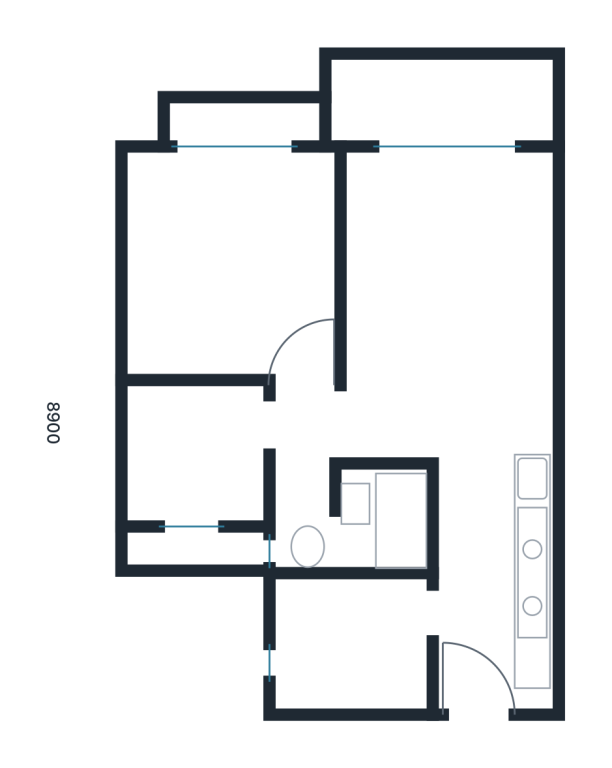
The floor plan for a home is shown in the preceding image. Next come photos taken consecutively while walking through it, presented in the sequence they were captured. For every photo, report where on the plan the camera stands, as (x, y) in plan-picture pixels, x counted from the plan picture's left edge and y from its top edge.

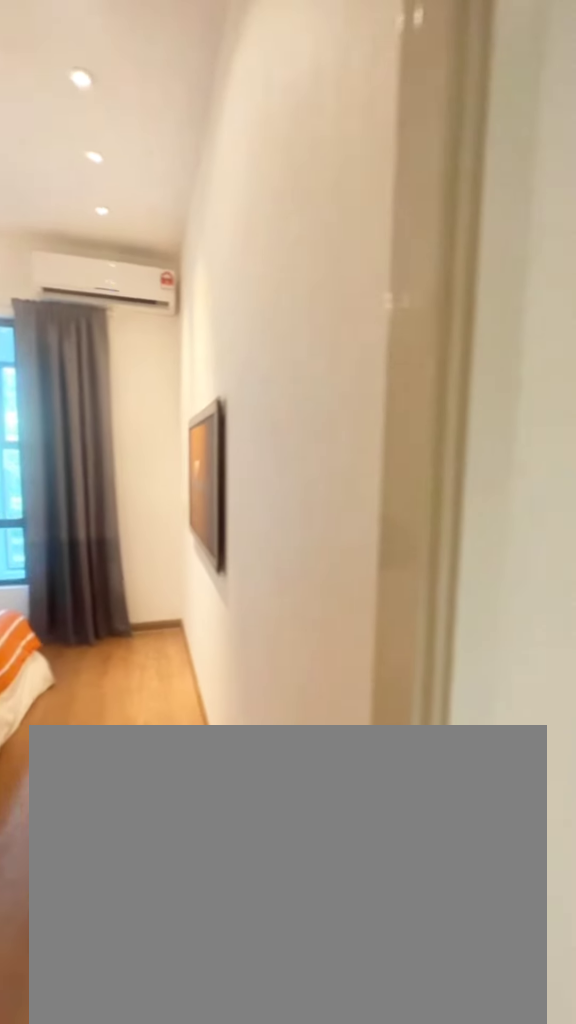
(299, 400)
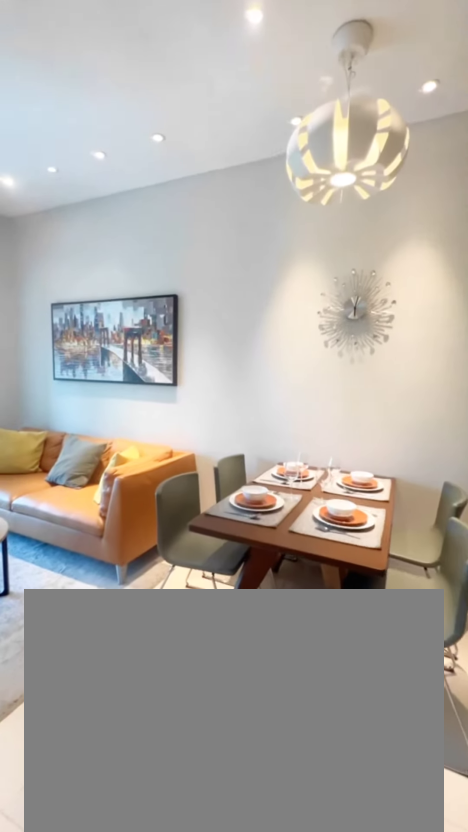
(330, 429)
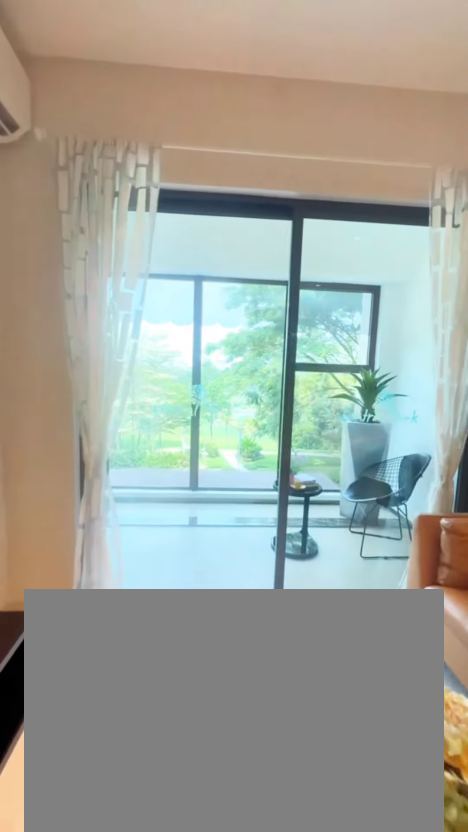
(427, 330)
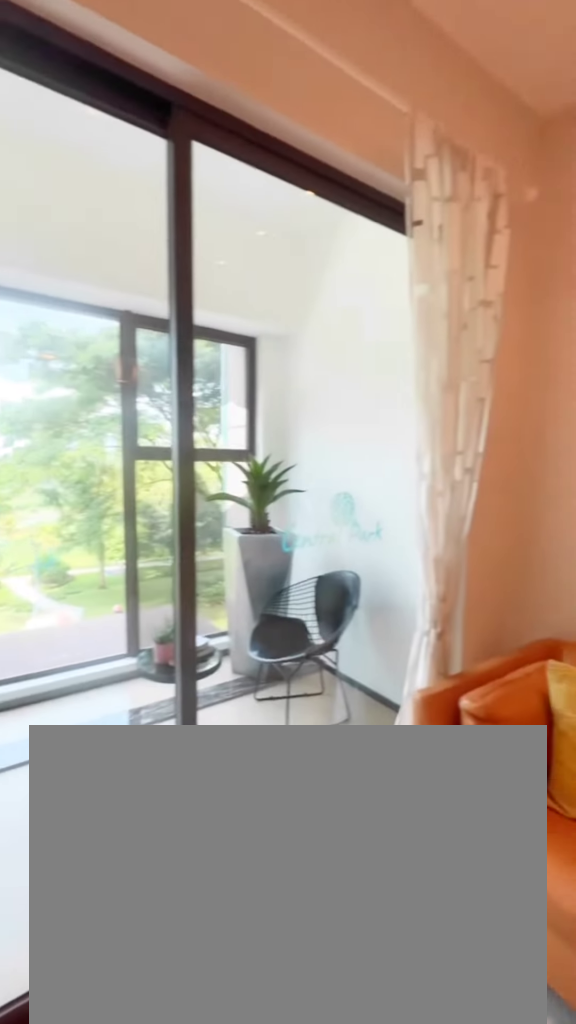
(428, 269)
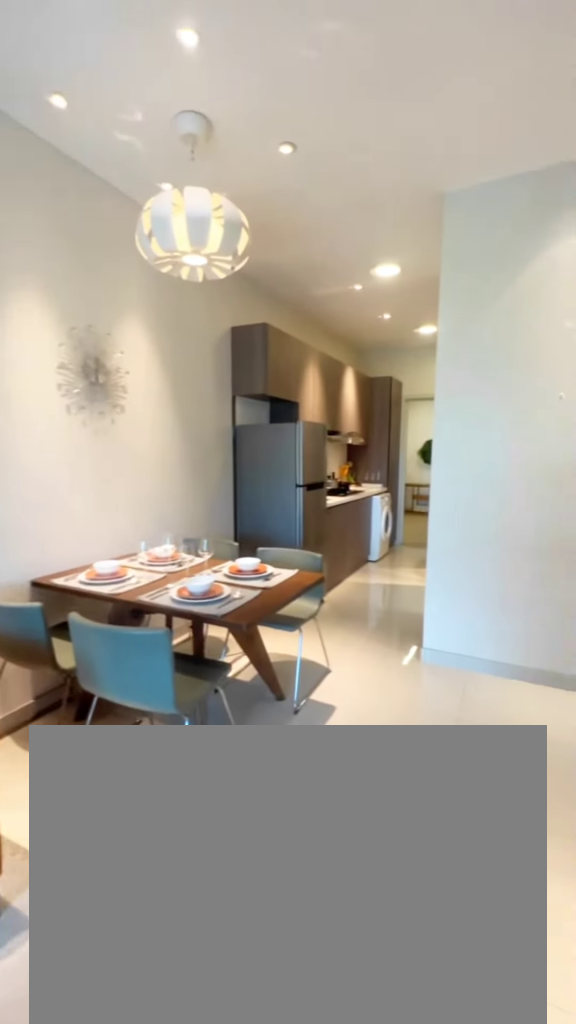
(428, 248)
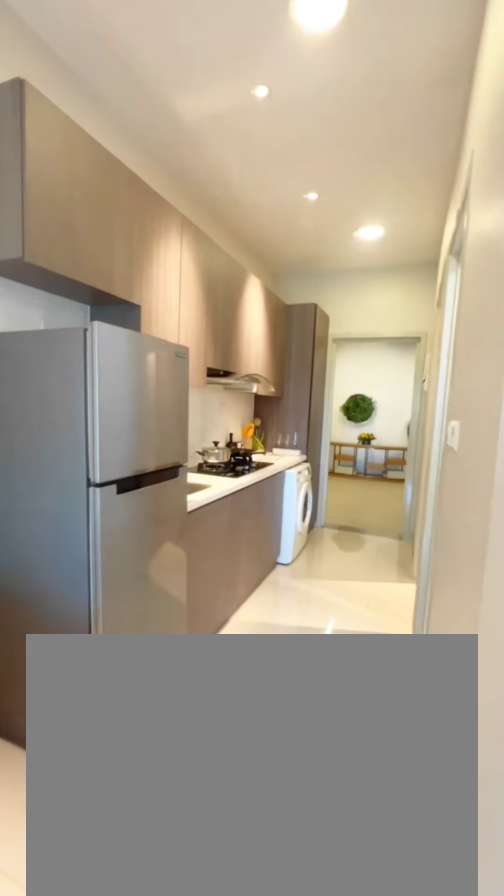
(468, 437)
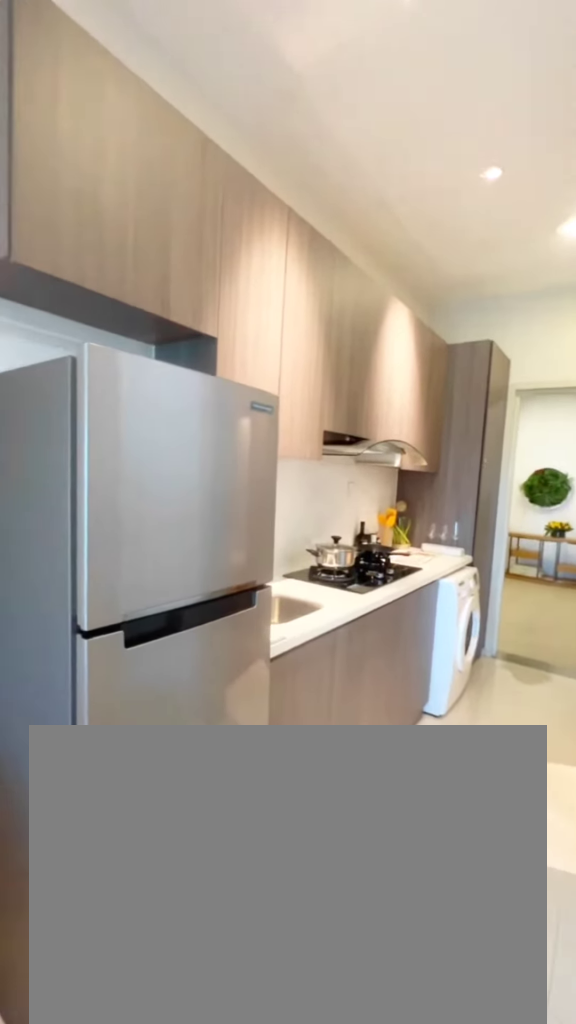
(482, 515)
